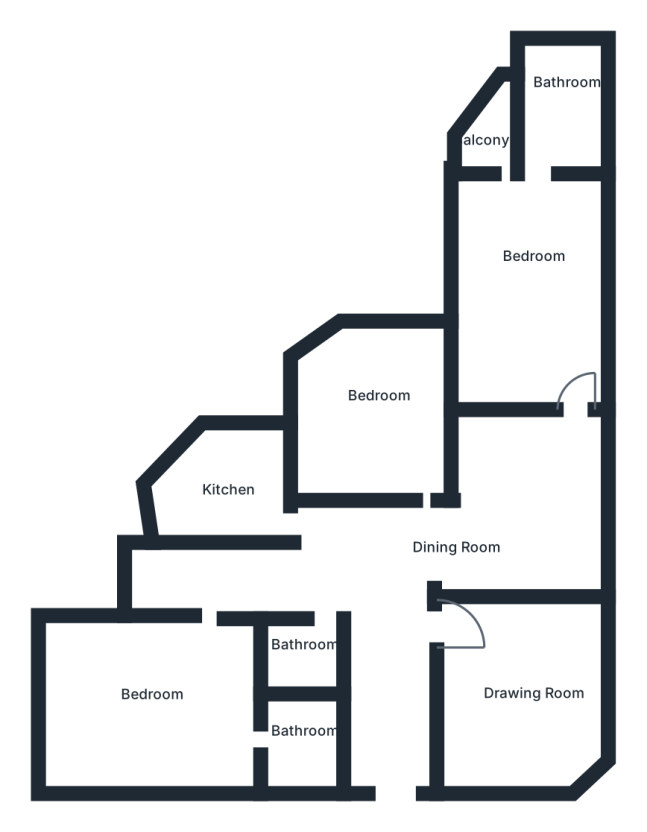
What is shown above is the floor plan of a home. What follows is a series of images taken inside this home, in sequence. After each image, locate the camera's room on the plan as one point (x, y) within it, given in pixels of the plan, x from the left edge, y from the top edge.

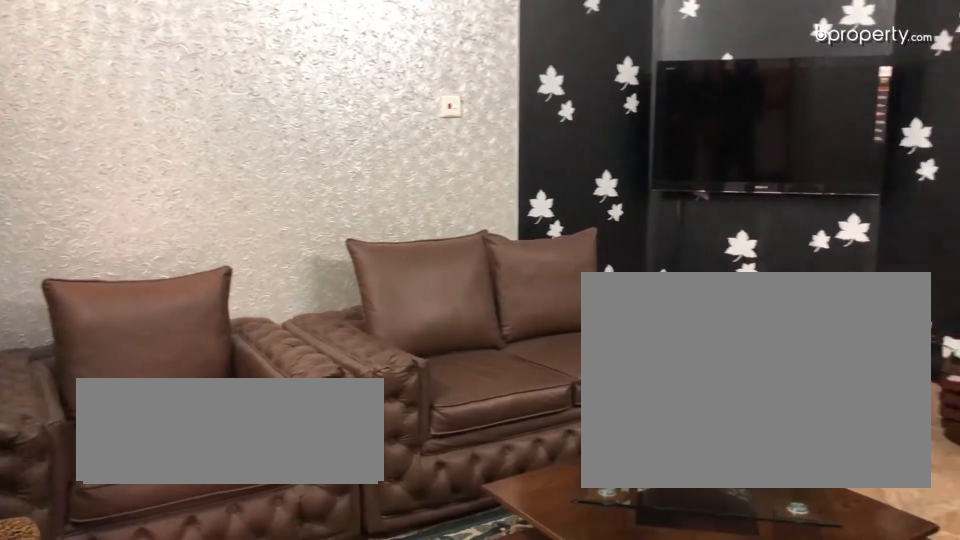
(532, 701)
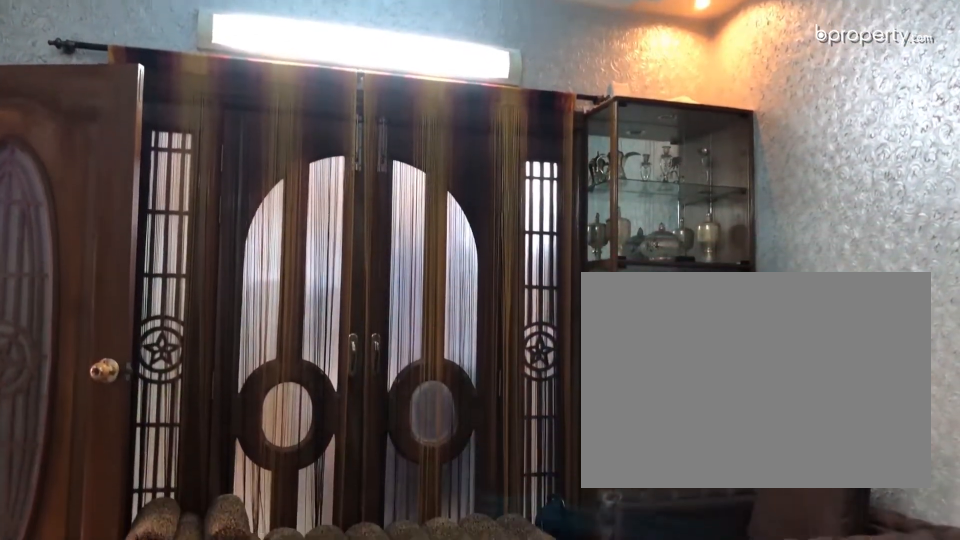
(527, 690)
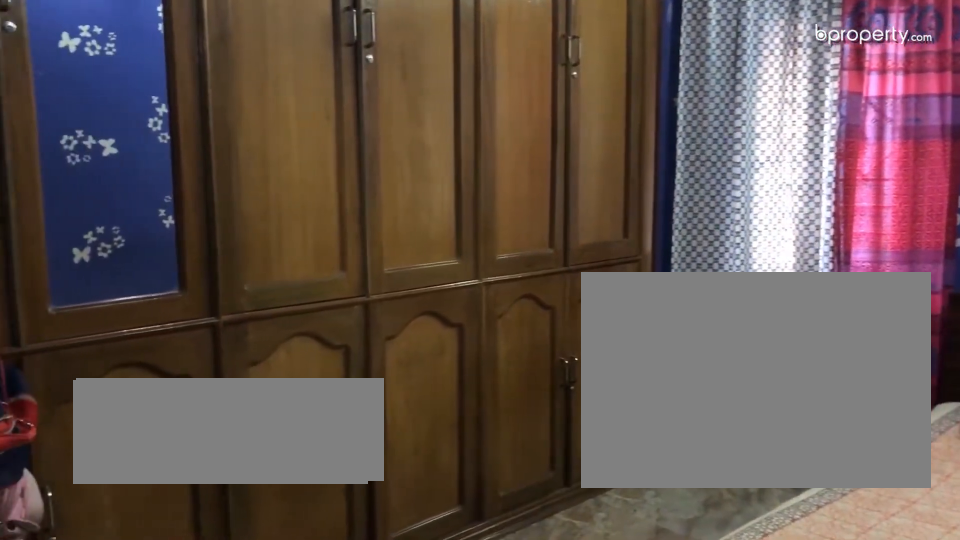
(381, 415)
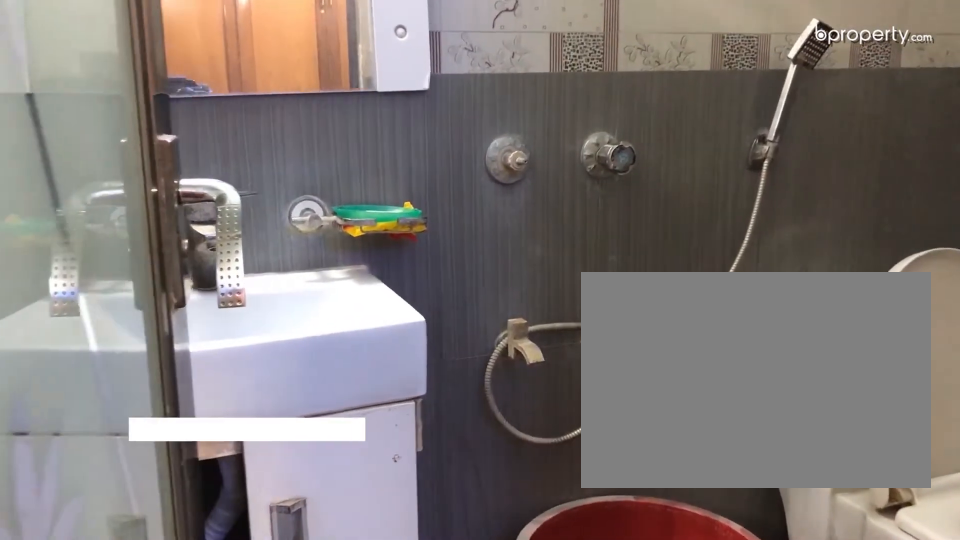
(308, 735)
